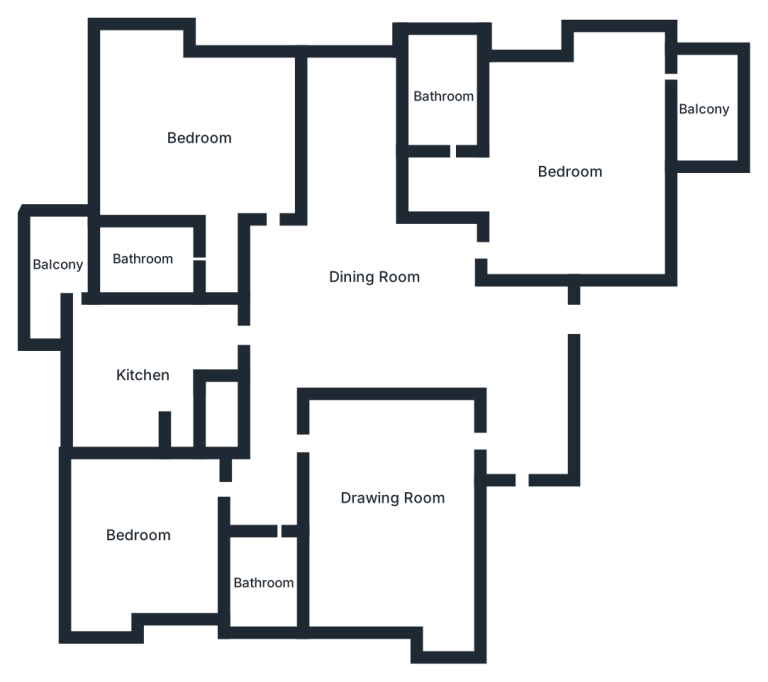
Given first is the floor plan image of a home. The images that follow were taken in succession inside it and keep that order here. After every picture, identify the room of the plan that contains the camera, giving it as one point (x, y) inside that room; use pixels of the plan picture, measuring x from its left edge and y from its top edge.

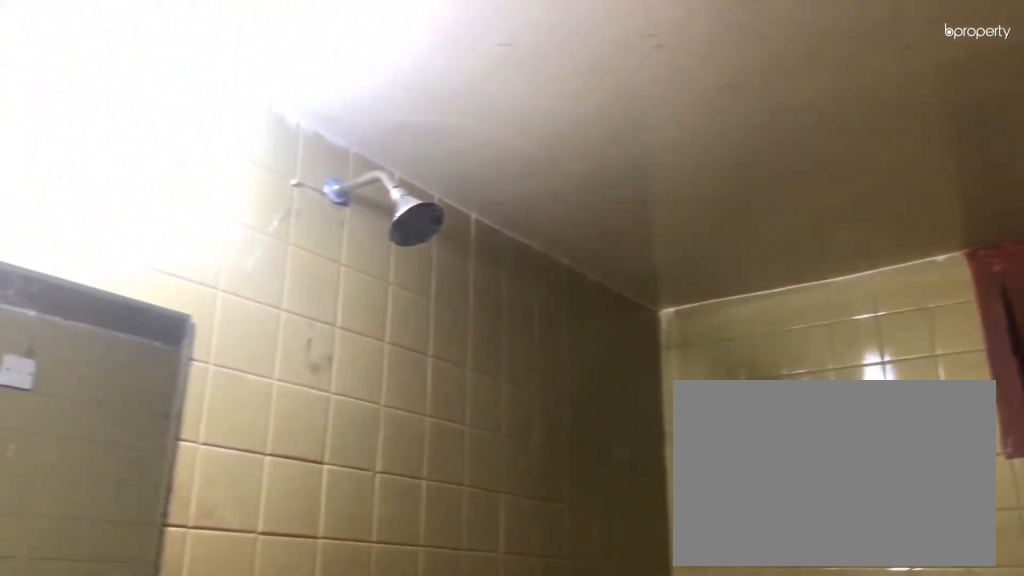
(143, 259)
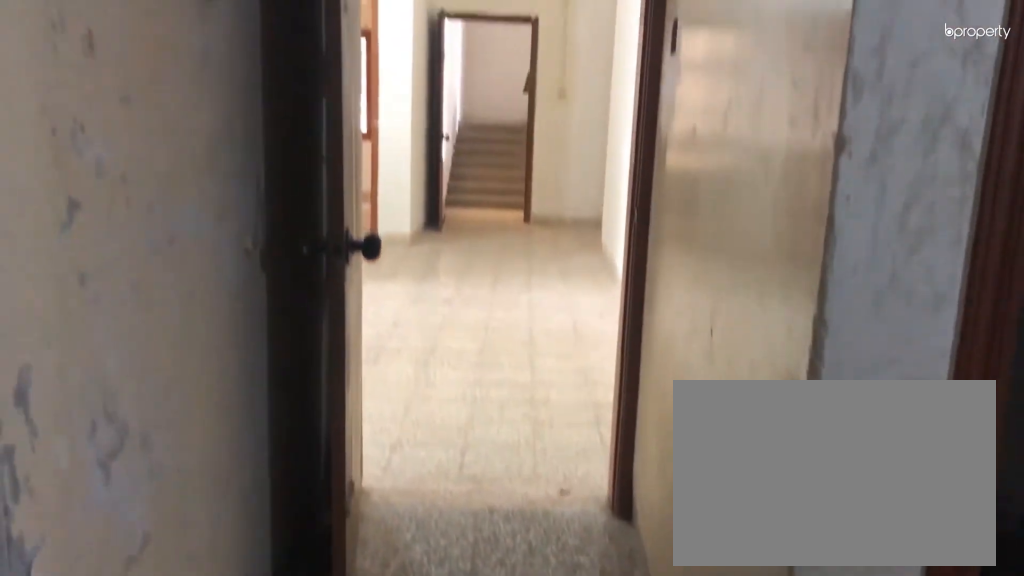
(138, 384)
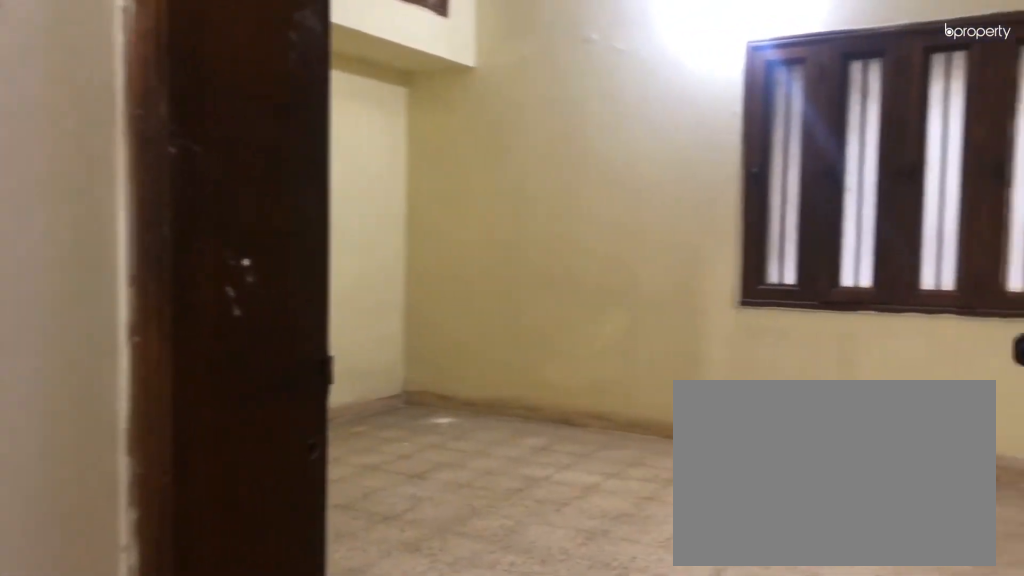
(143, 533)
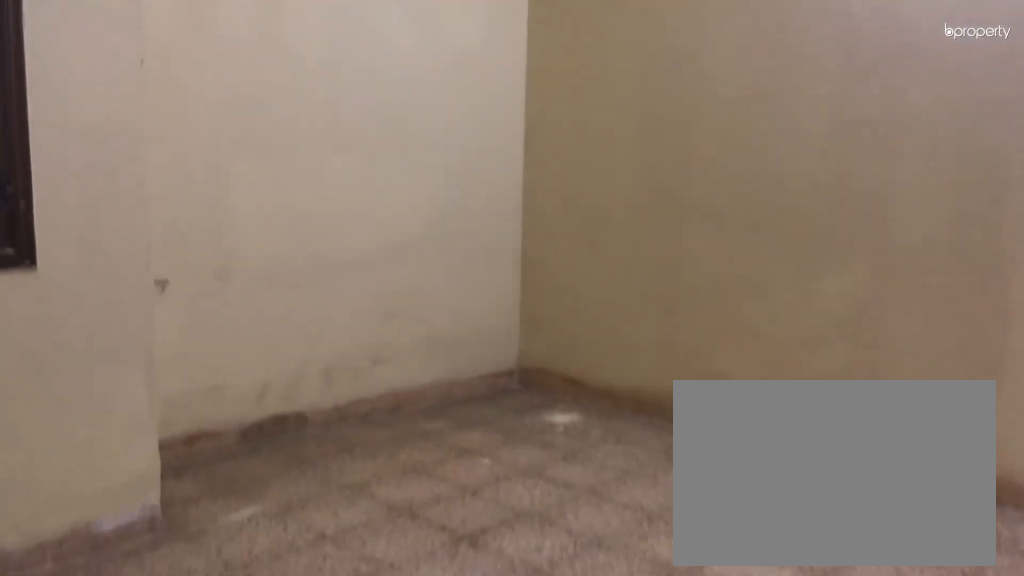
(143, 533)
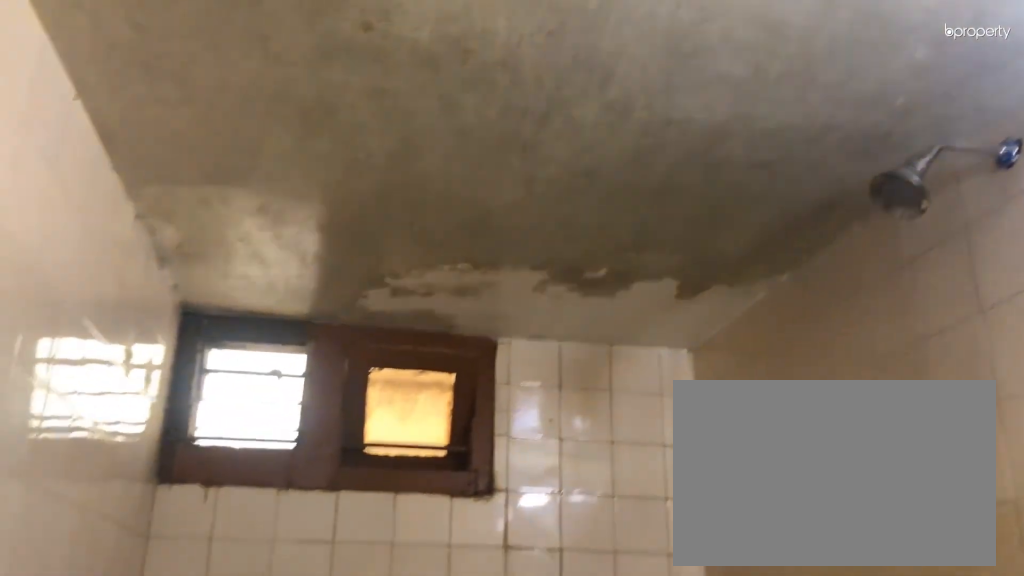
(263, 584)
